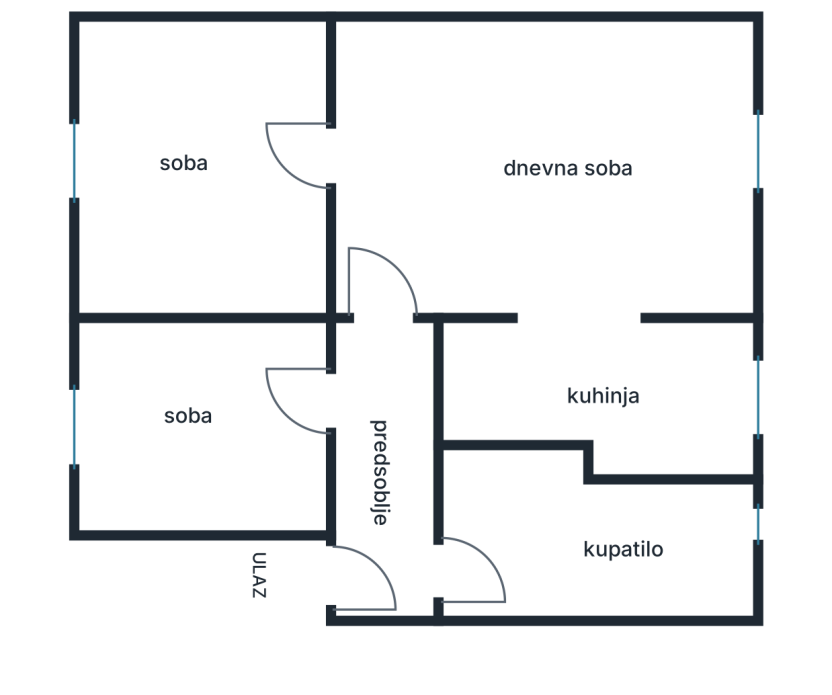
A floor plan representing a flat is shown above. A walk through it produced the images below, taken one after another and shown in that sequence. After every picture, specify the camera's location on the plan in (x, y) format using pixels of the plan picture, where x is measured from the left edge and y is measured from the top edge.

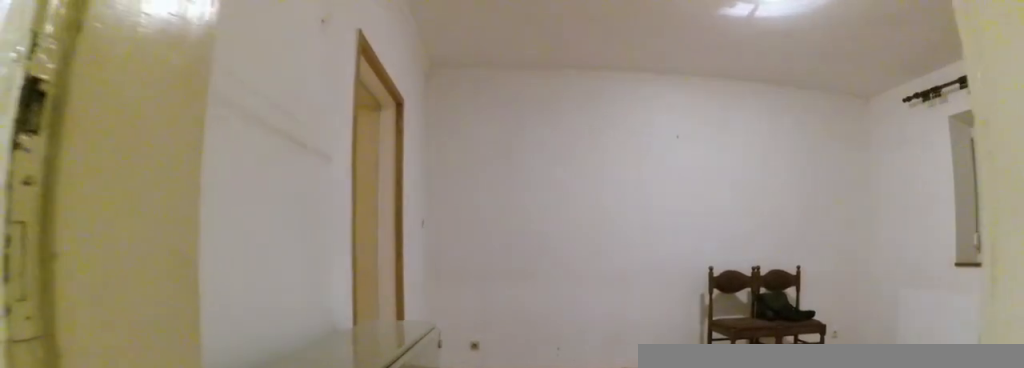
(389, 337)
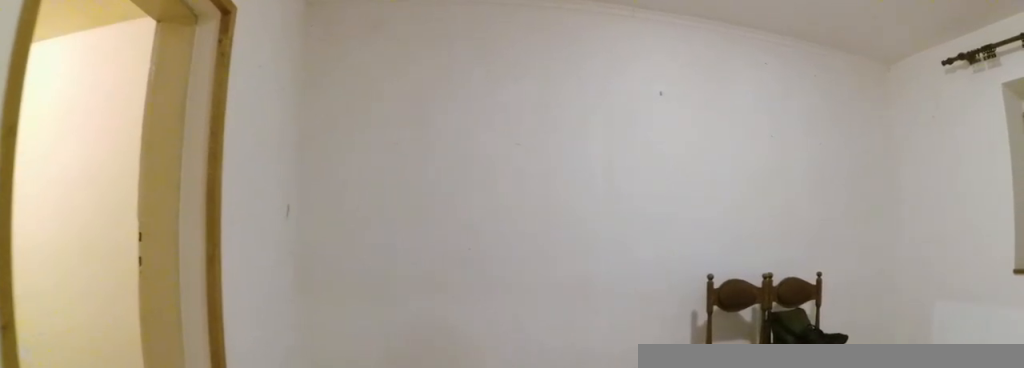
(389, 242)
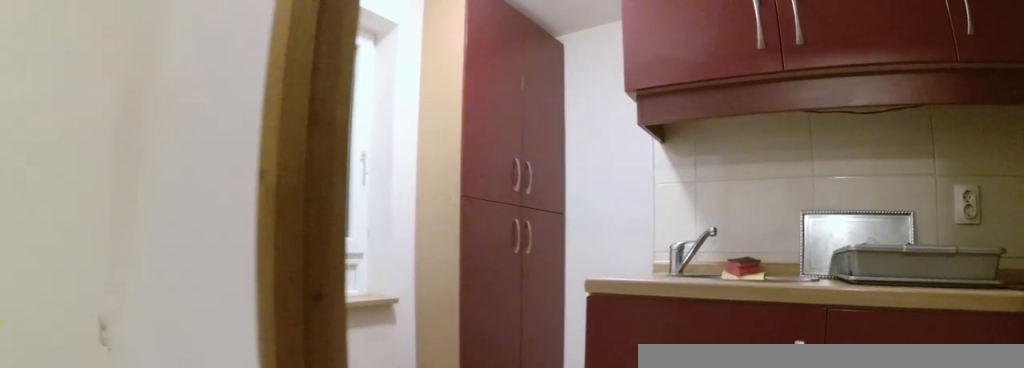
(520, 260)
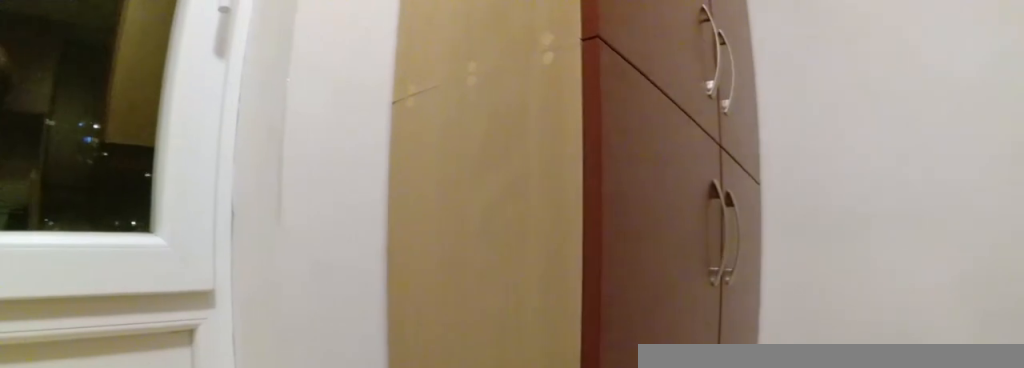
(714, 351)
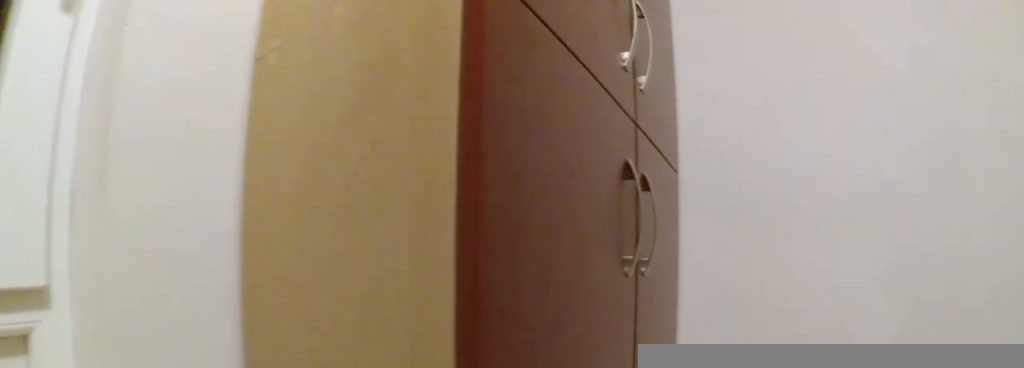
(719, 347)
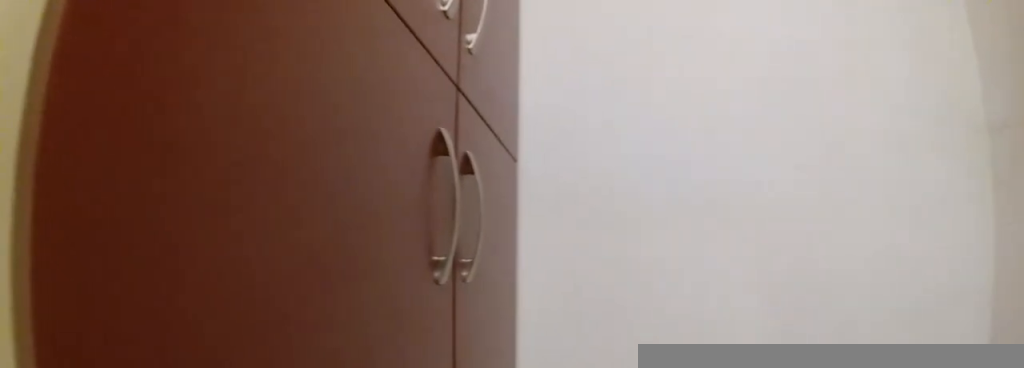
(729, 346)
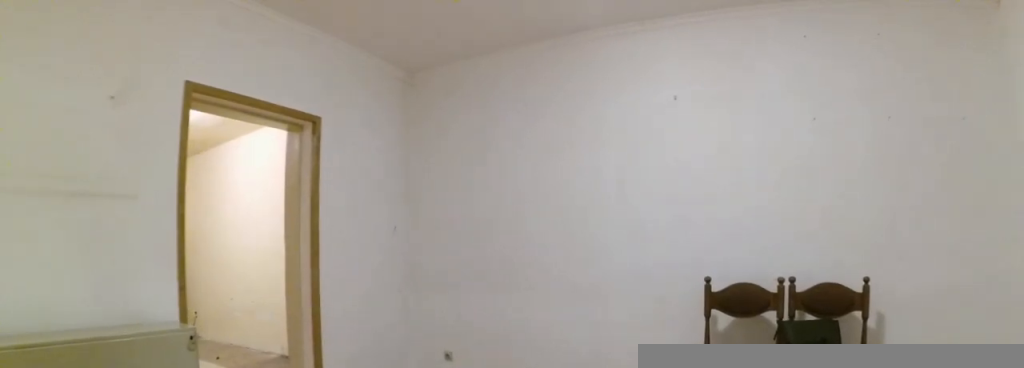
(612, 317)
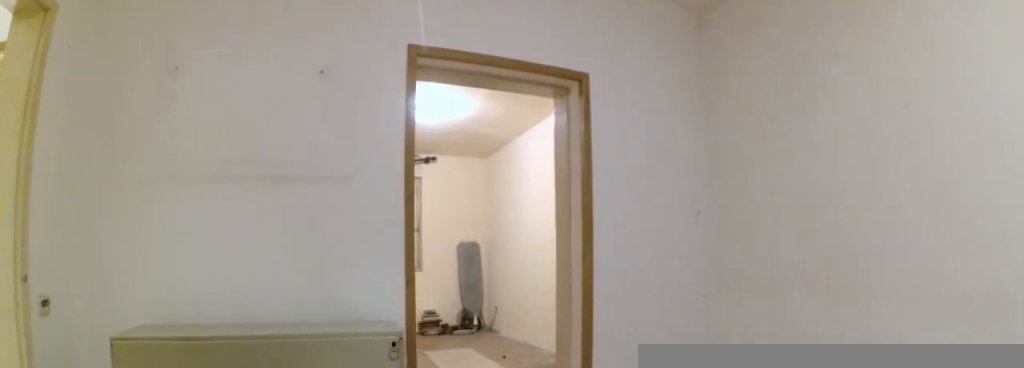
(568, 282)
